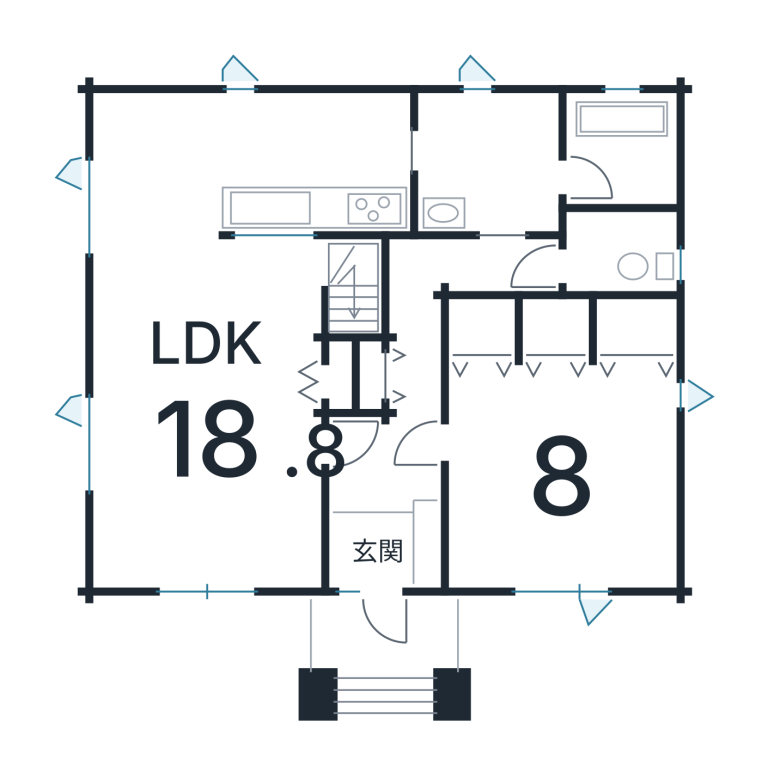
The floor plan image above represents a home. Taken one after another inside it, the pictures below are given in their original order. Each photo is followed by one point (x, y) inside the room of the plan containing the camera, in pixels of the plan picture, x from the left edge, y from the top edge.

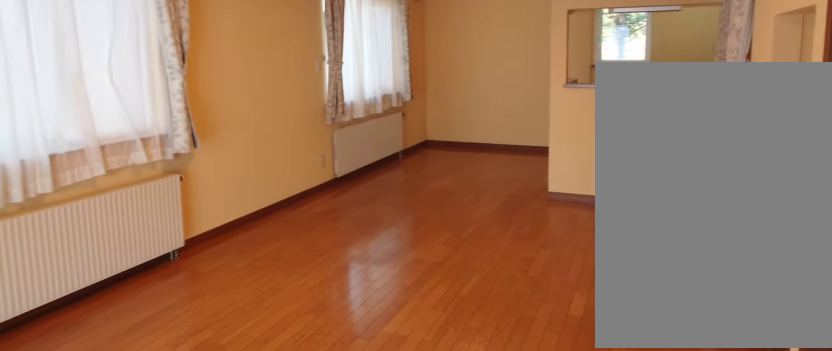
(207, 396)
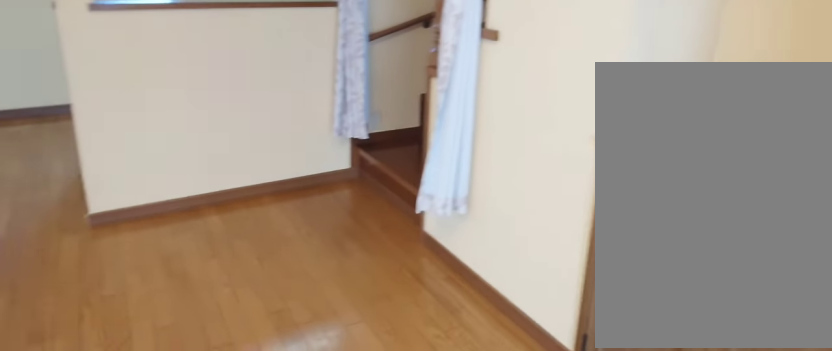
(207, 396)
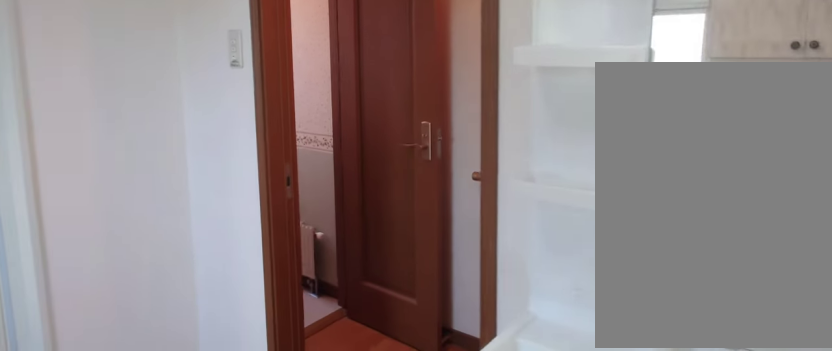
(482, 173)
